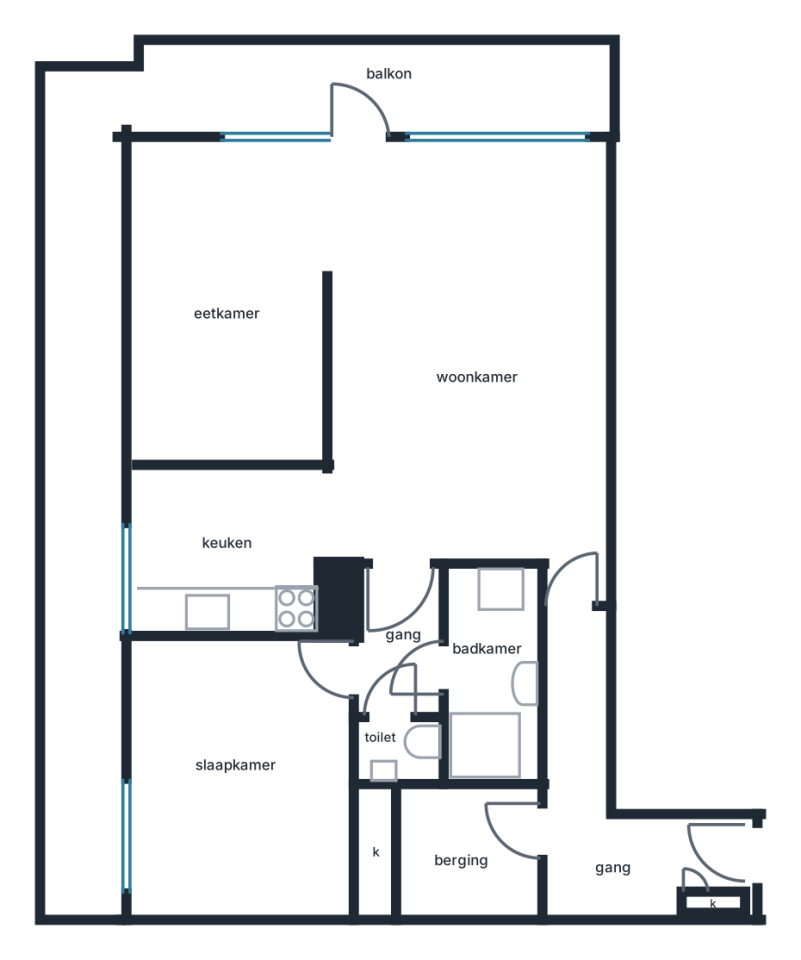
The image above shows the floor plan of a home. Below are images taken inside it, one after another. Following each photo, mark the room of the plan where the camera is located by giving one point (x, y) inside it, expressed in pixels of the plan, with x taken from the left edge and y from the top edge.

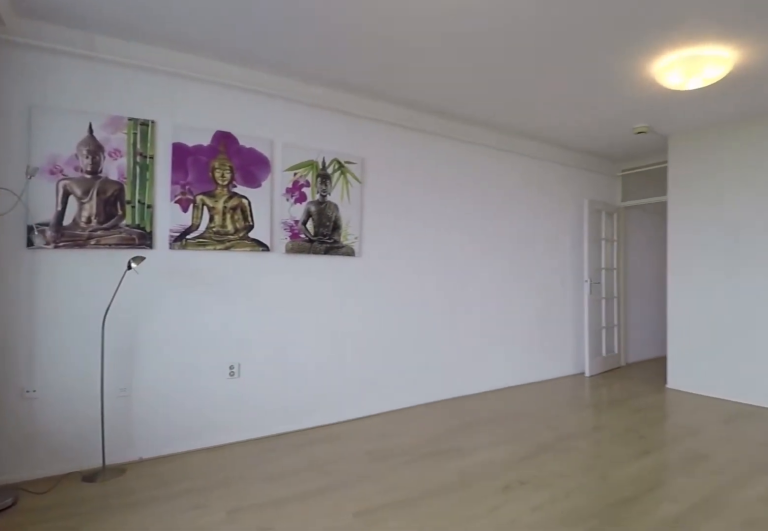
(469, 359)
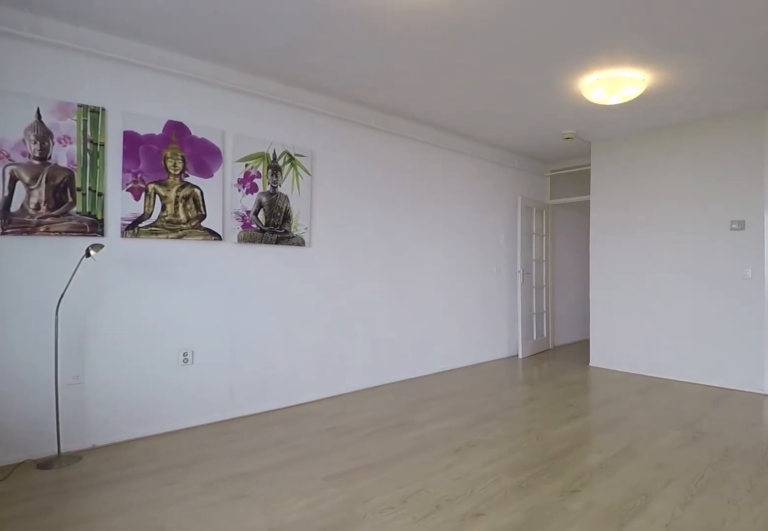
(469, 359)
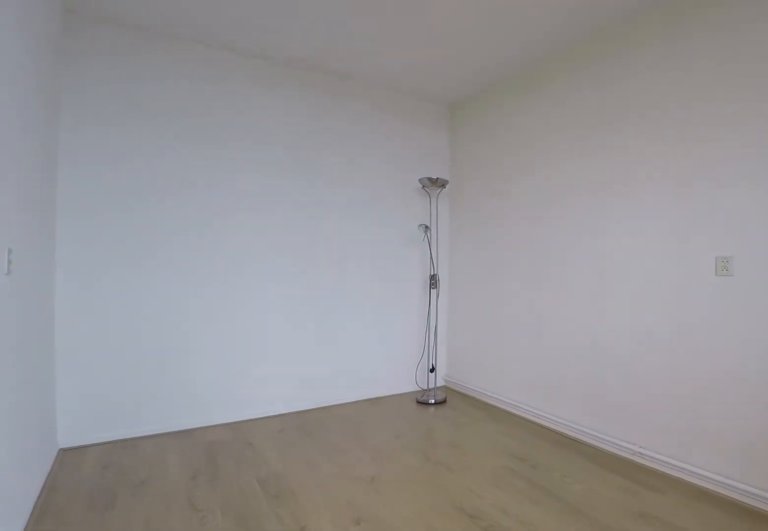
(231, 301)
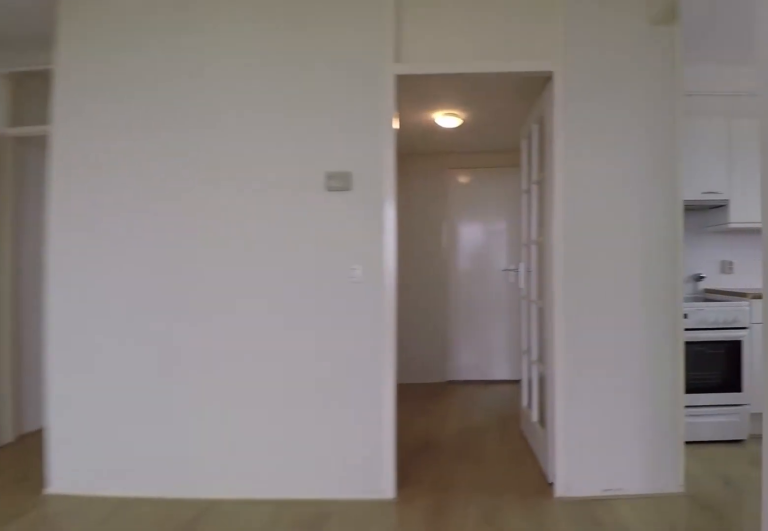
(469, 356)
